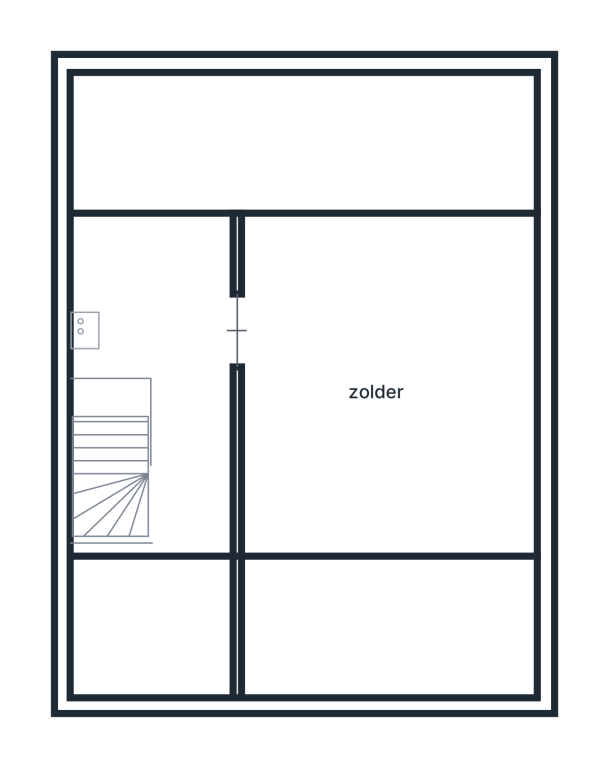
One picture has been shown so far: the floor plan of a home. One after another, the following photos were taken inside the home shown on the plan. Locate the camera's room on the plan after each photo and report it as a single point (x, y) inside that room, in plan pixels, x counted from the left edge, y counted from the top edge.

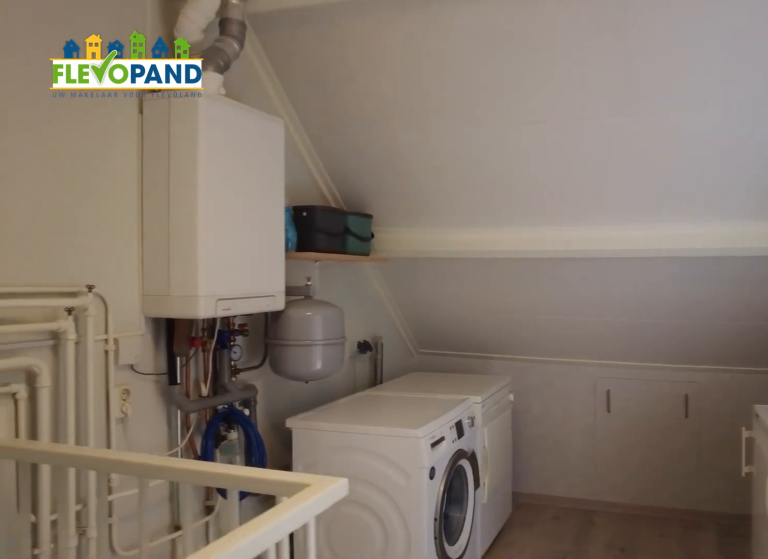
(183, 467)
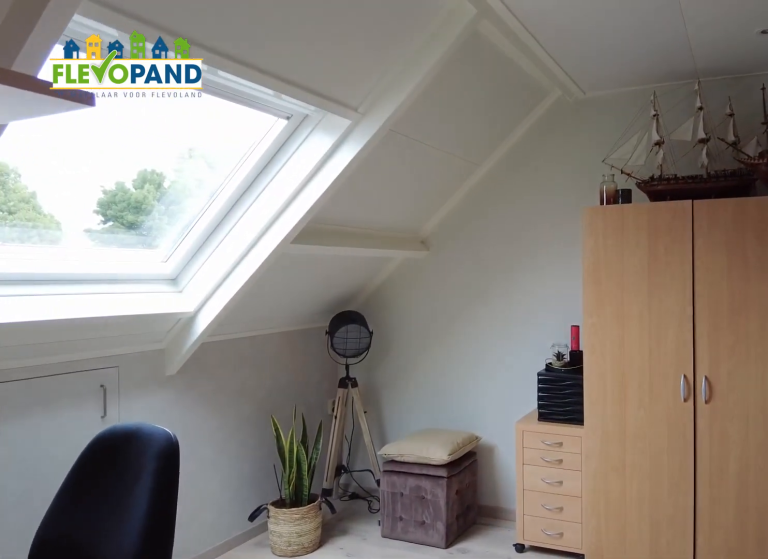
(388, 498)
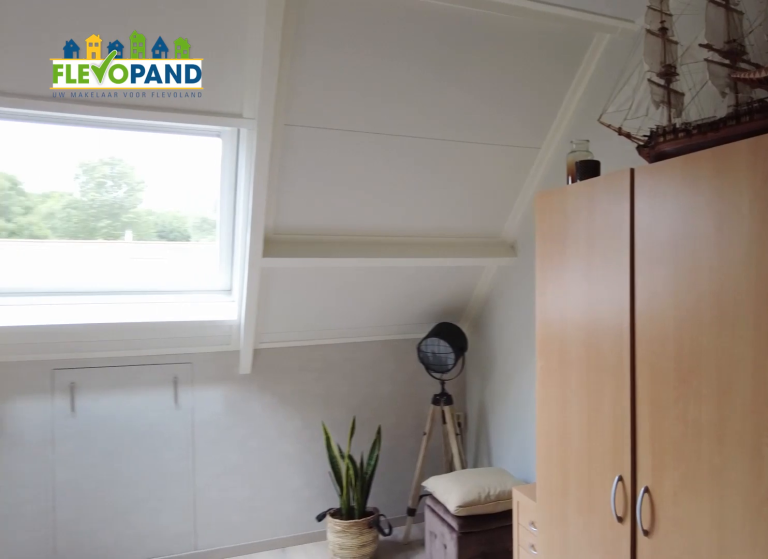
(388, 498)
